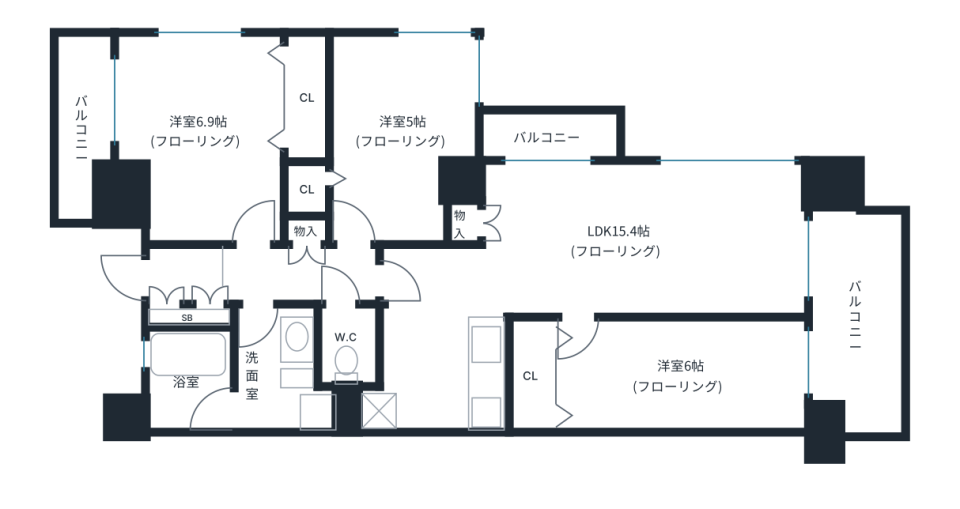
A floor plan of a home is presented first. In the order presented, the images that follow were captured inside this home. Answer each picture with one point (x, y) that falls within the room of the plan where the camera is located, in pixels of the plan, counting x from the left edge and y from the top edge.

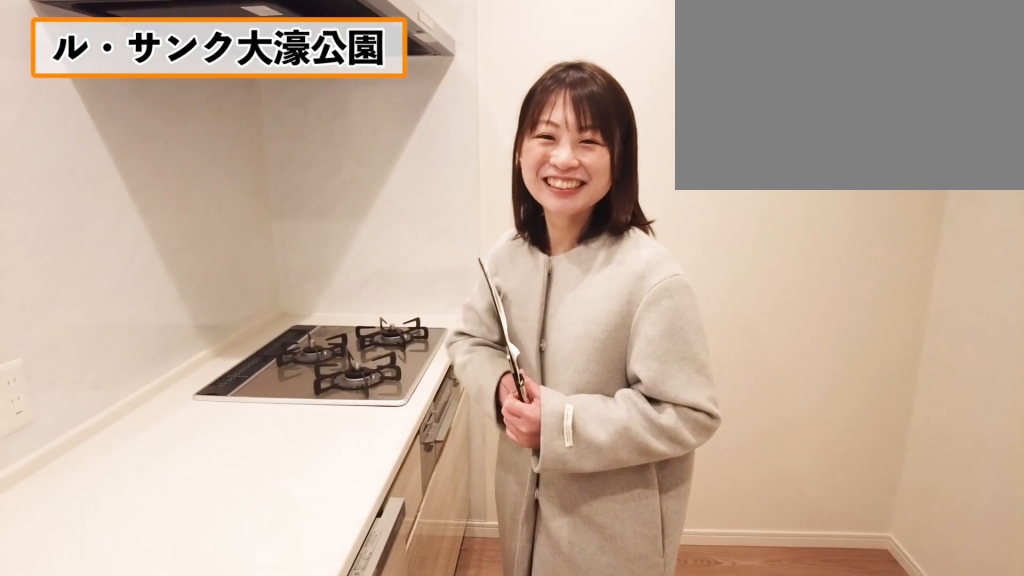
(437, 383)
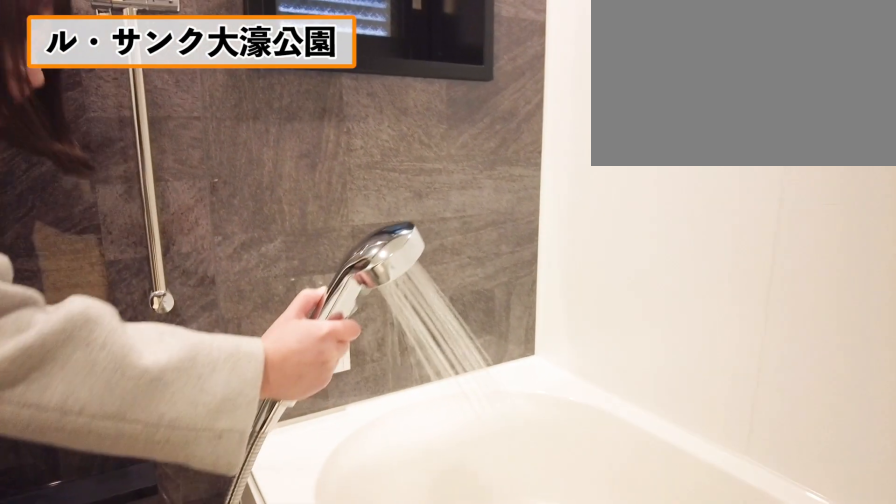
(204, 386)
